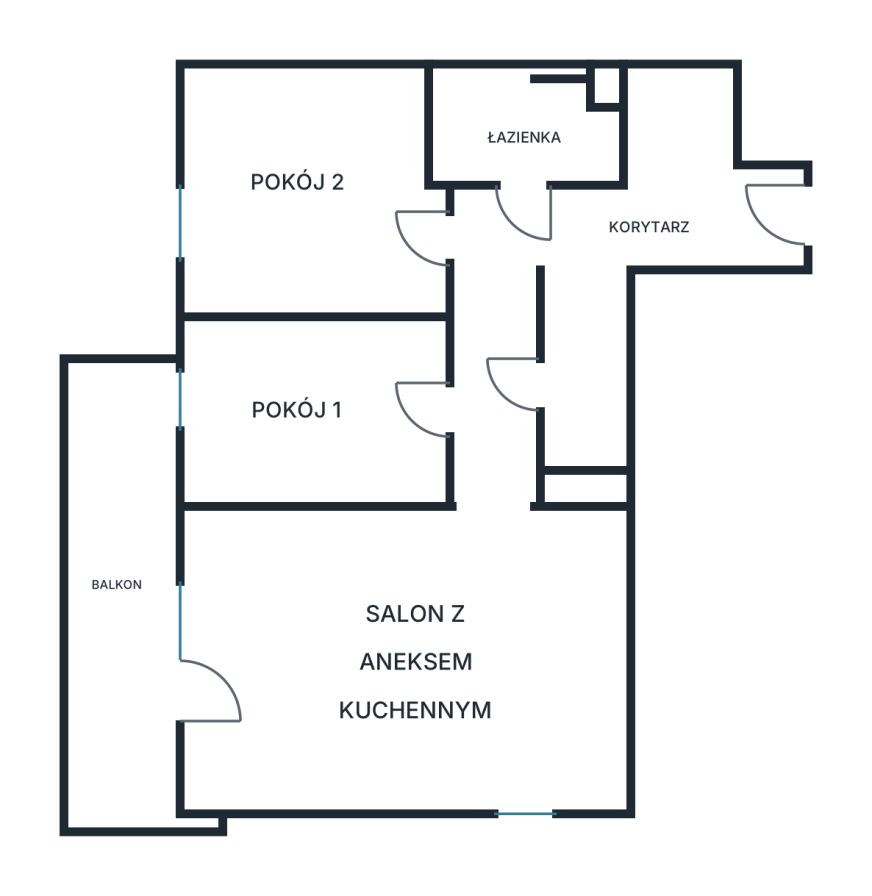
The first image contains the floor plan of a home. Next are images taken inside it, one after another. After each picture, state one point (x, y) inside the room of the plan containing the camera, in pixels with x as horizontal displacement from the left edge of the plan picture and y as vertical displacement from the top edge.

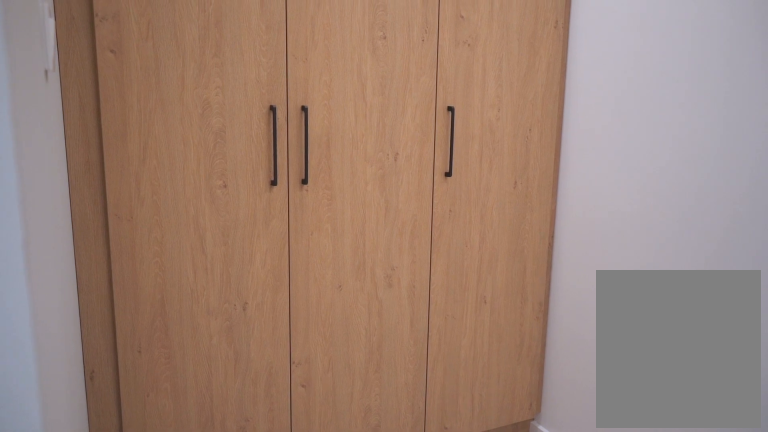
(590, 261)
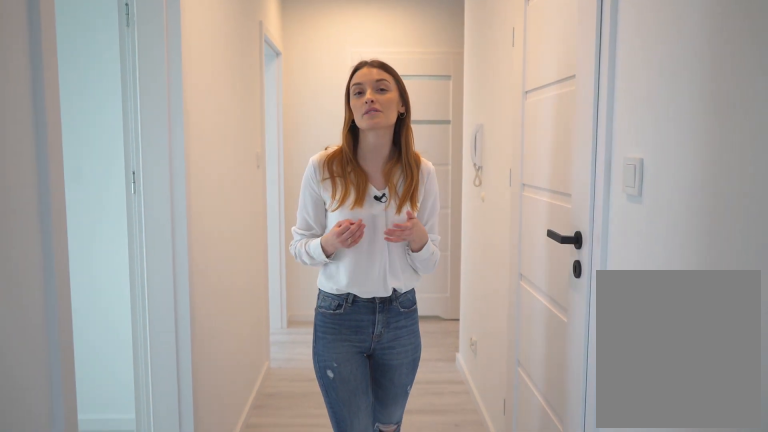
(589, 261)
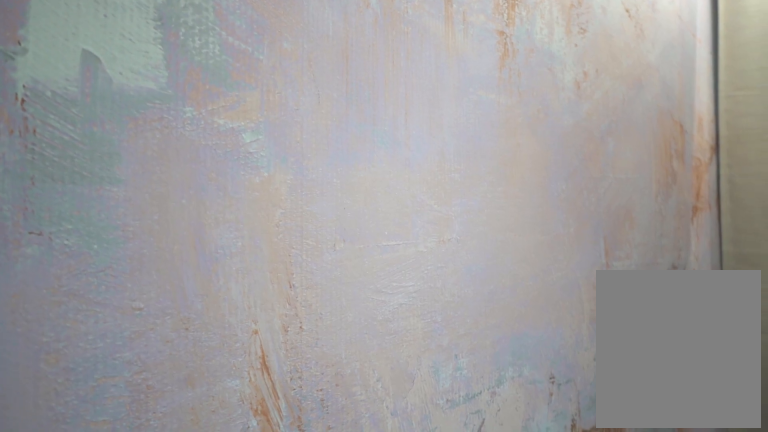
(406, 660)
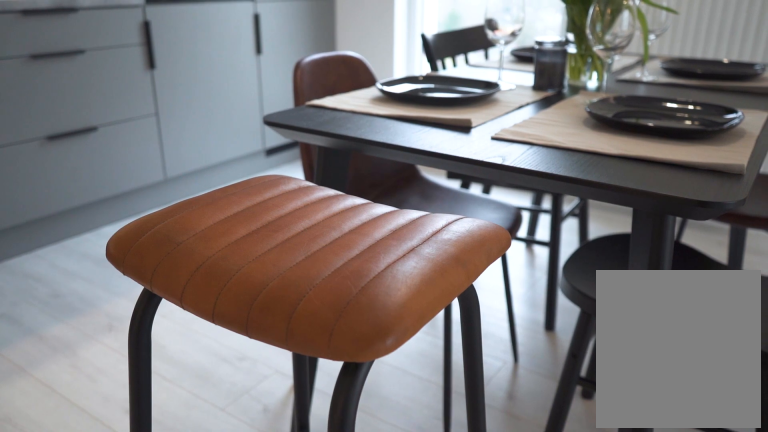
(402, 660)
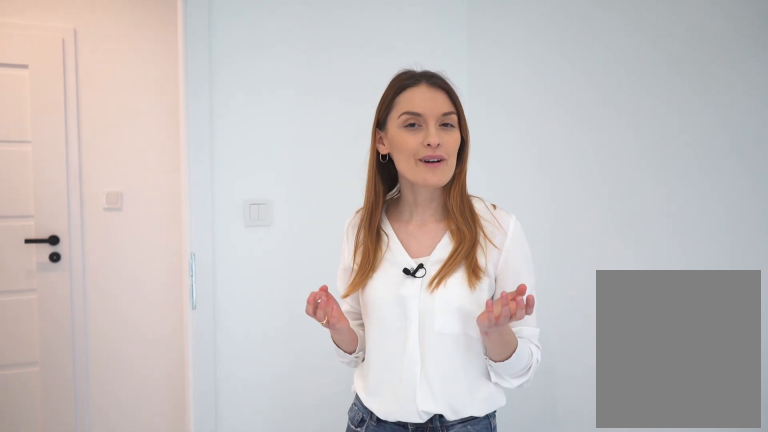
(309, 413)
